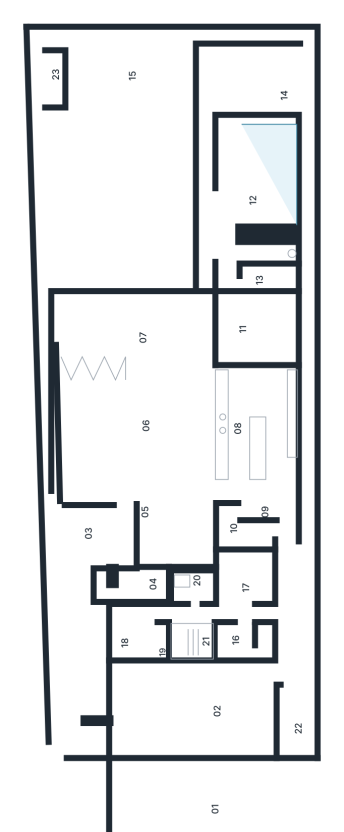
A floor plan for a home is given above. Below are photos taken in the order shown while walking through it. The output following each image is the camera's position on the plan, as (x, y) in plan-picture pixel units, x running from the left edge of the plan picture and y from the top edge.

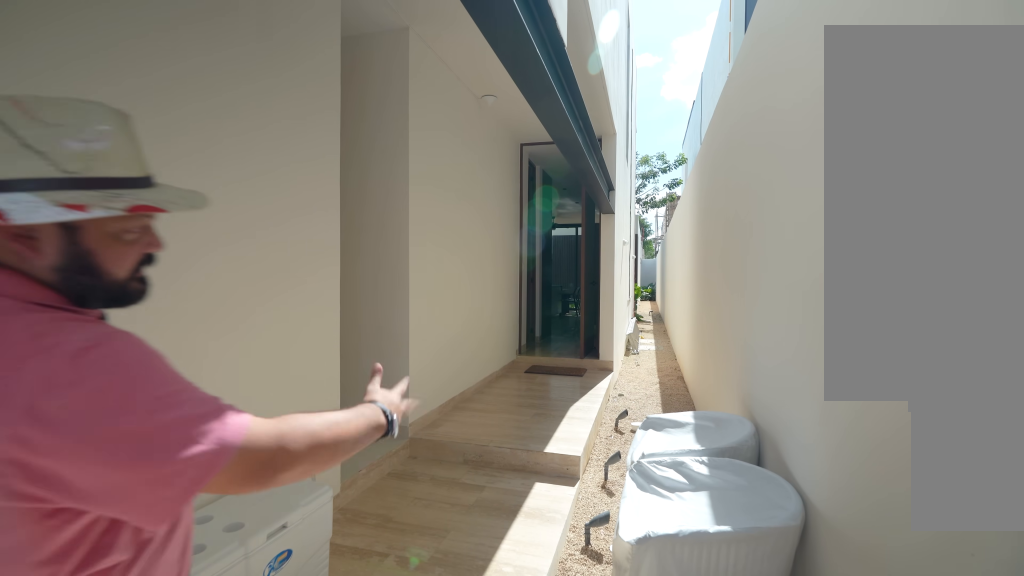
(302, 647)
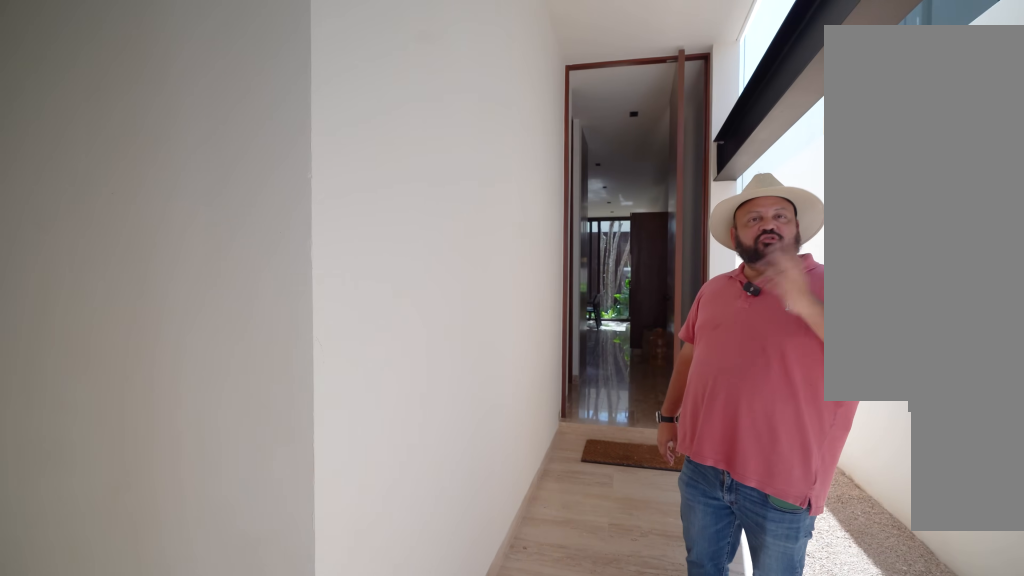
(280, 612)
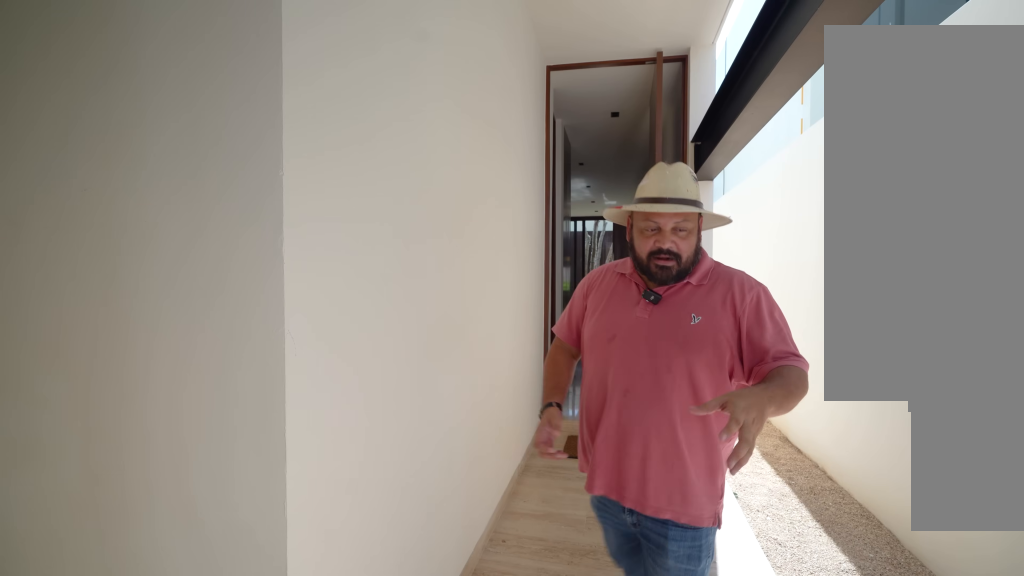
(285, 610)
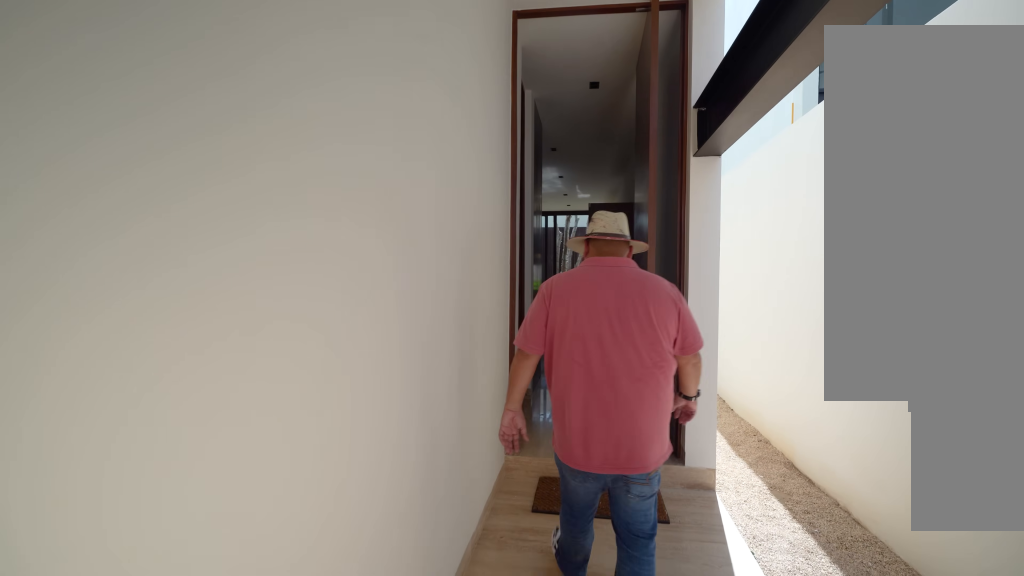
(286, 610)
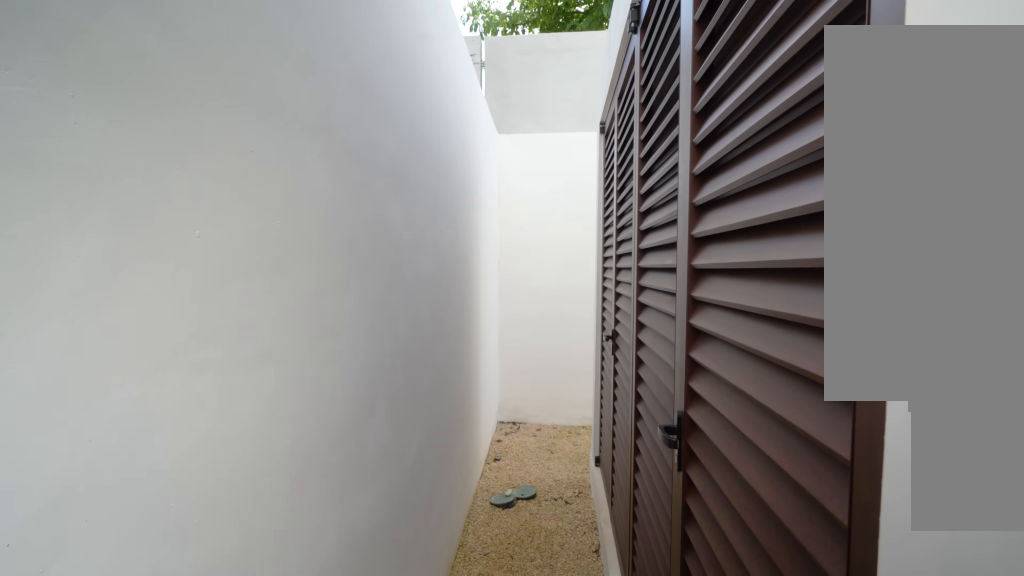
(45, 123)
